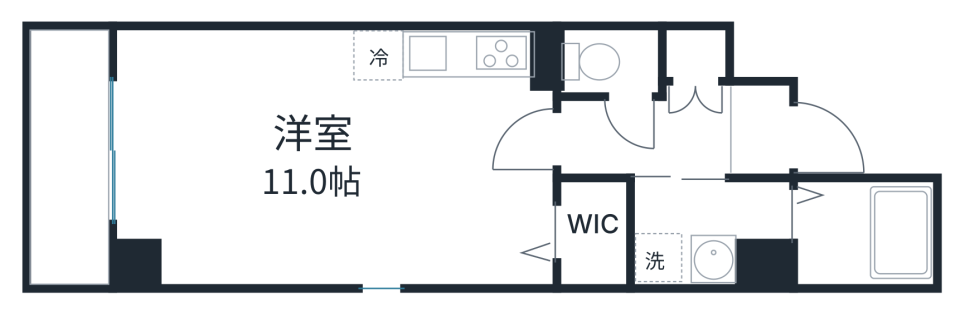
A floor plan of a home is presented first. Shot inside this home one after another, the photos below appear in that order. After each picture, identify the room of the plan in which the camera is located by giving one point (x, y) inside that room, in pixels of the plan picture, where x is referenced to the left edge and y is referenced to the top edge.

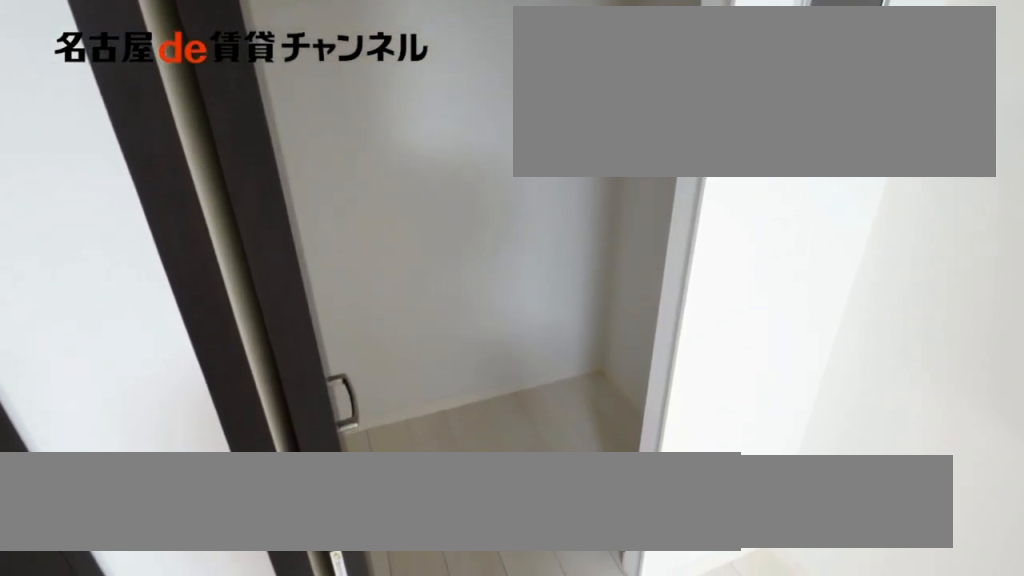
(594, 232)
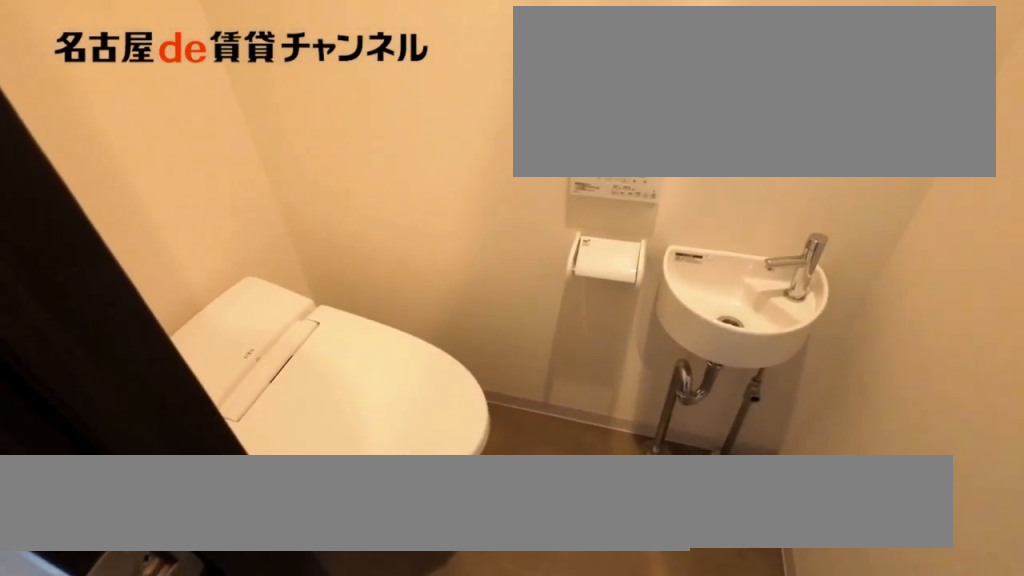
(613, 65)
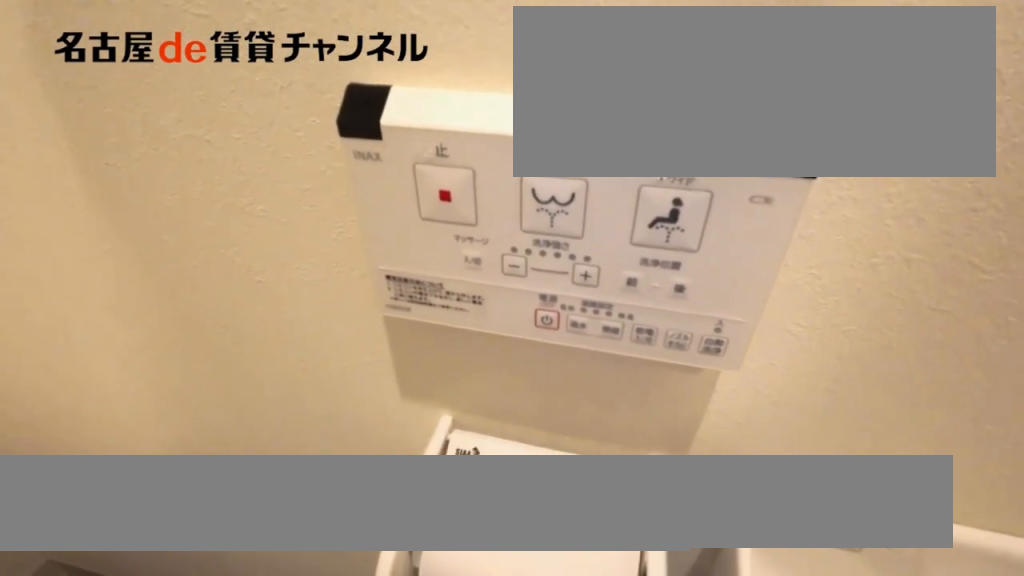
(613, 65)
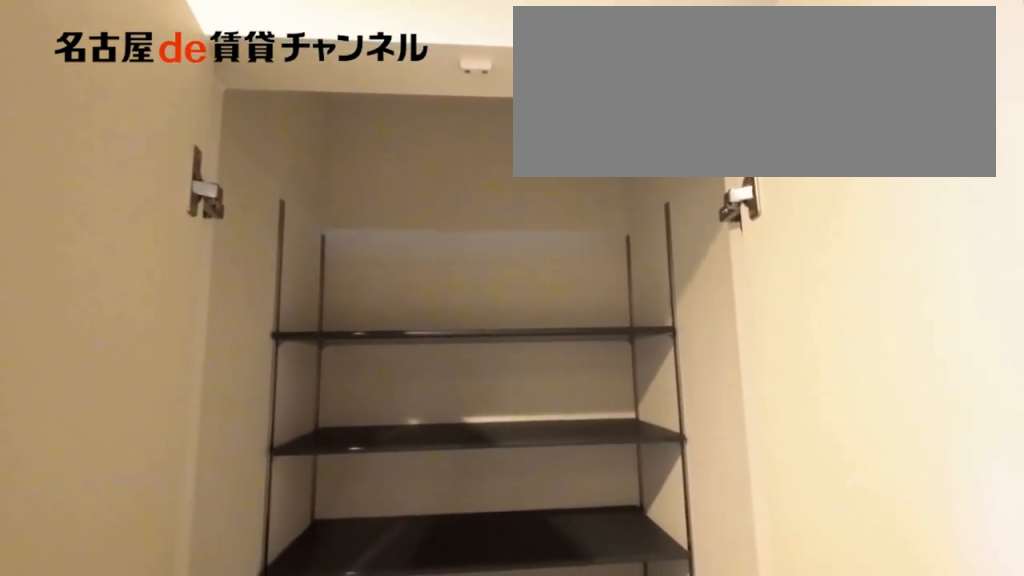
(693, 56)
